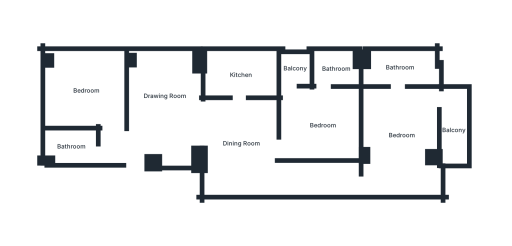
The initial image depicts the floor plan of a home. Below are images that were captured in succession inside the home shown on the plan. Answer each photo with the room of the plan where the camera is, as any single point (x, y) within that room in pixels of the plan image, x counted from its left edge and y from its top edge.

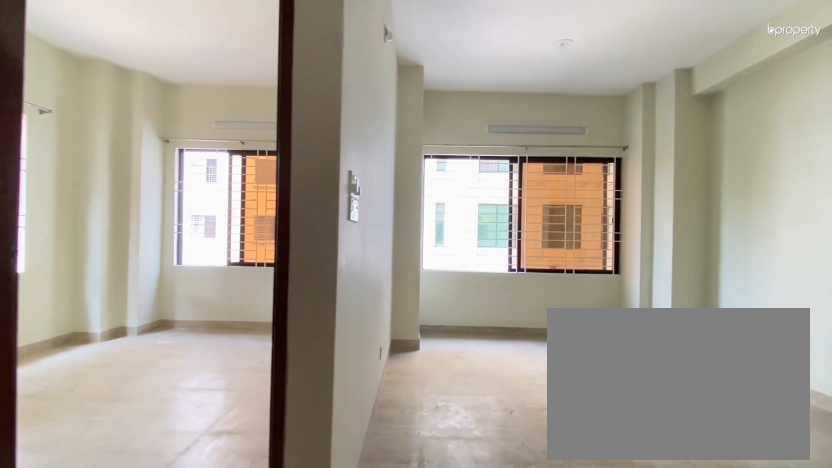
(136, 148)
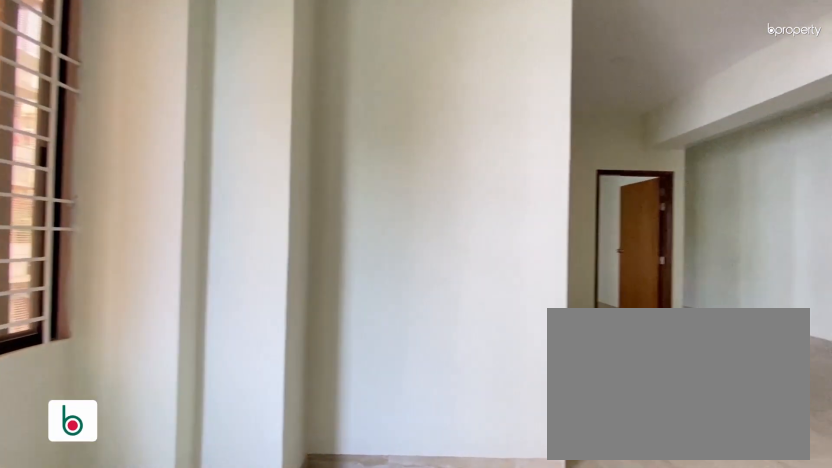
(165, 96)
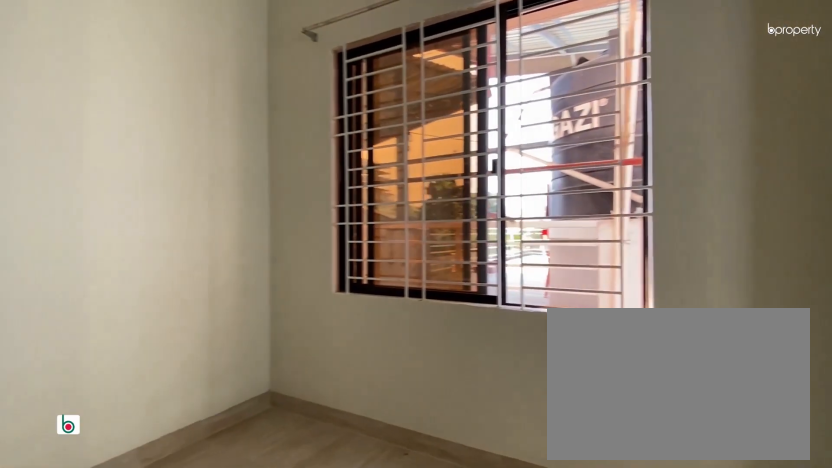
(85, 91)
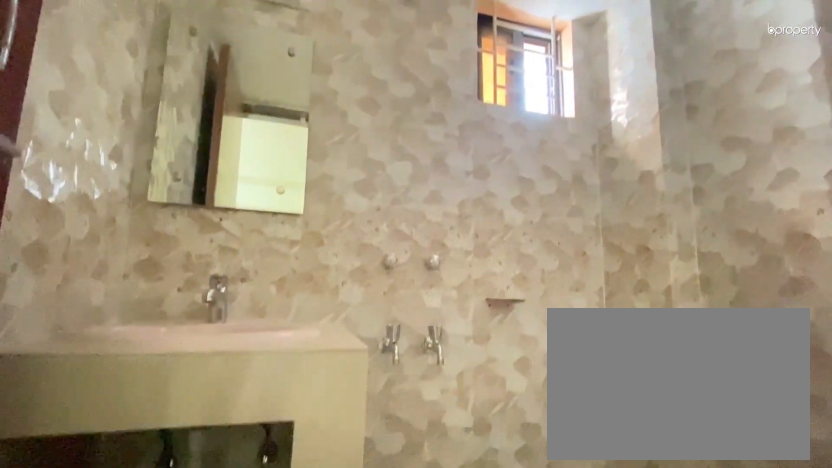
(335, 69)
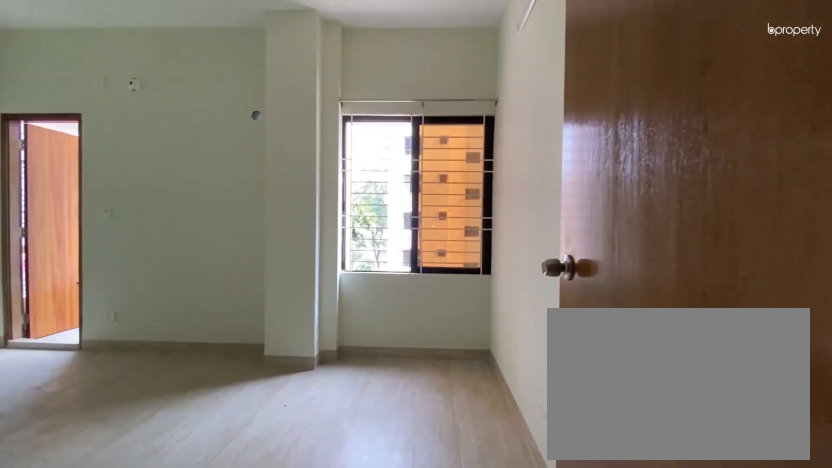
(399, 155)
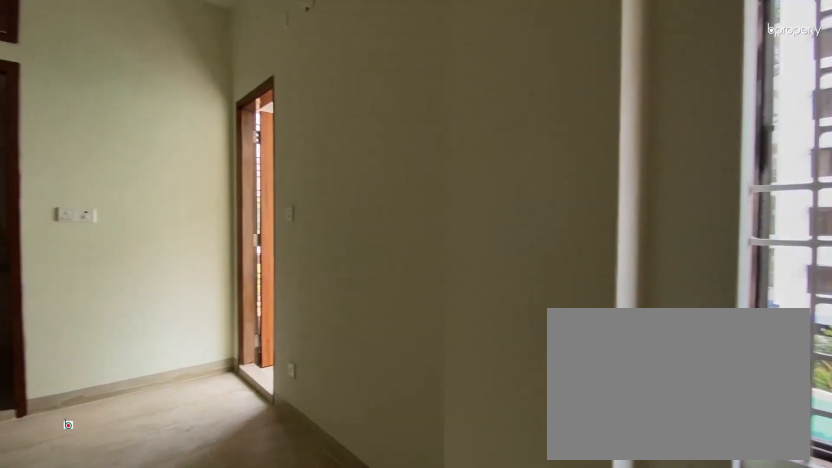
(400, 135)
